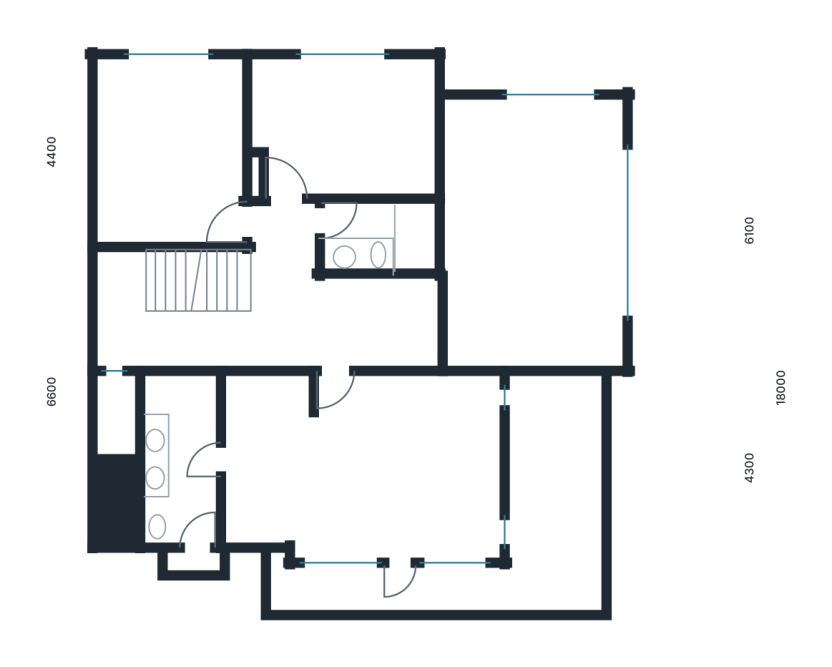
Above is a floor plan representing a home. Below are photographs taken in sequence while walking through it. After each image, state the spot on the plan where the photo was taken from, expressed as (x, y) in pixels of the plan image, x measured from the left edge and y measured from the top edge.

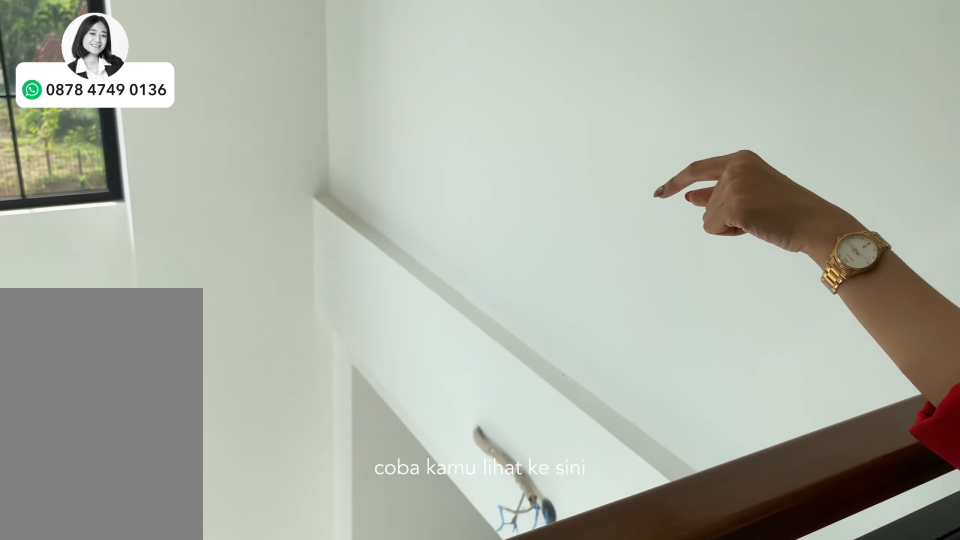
(399, 321)
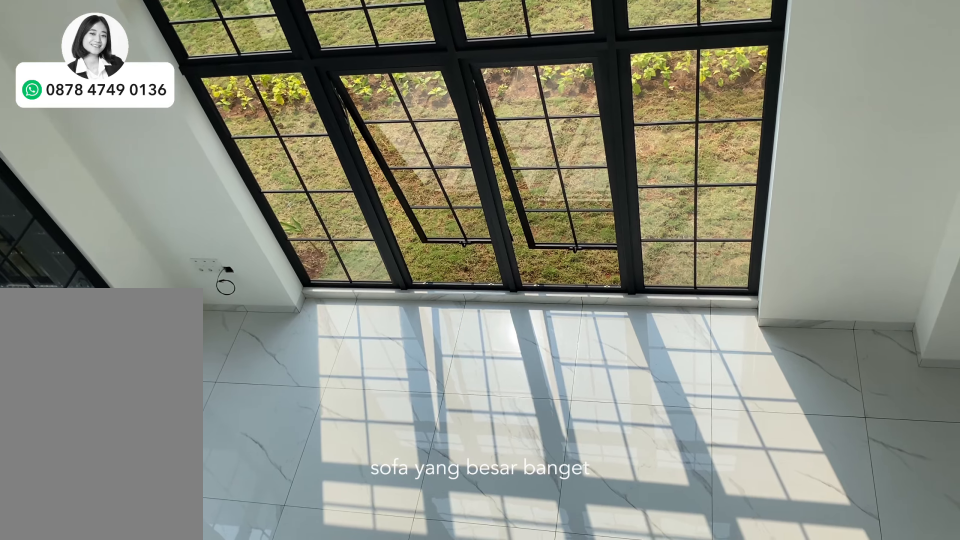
(399, 321)
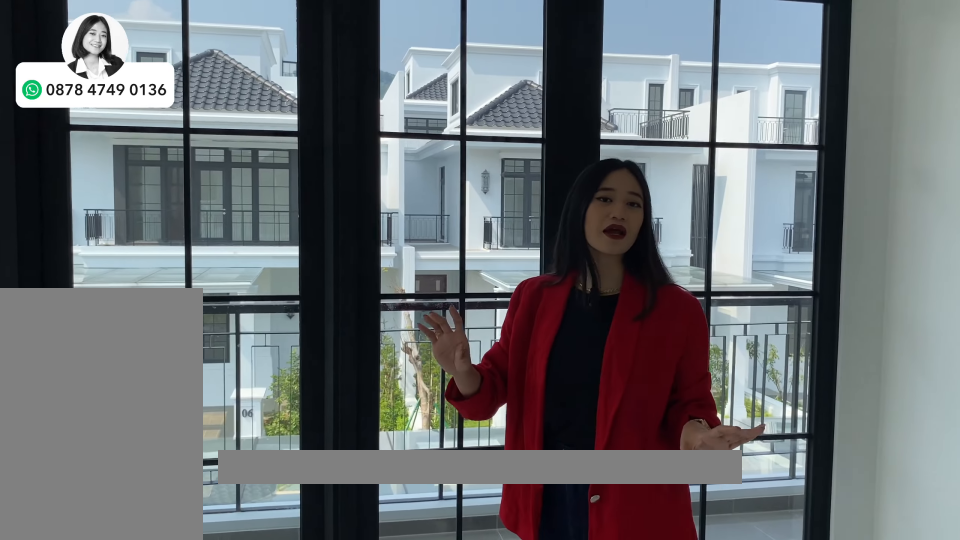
(263, 414)
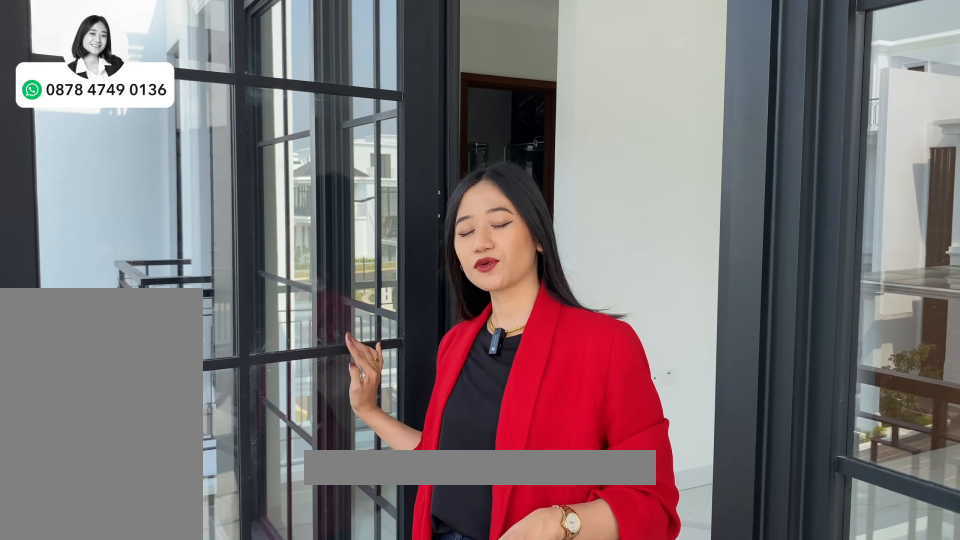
(436, 593)
